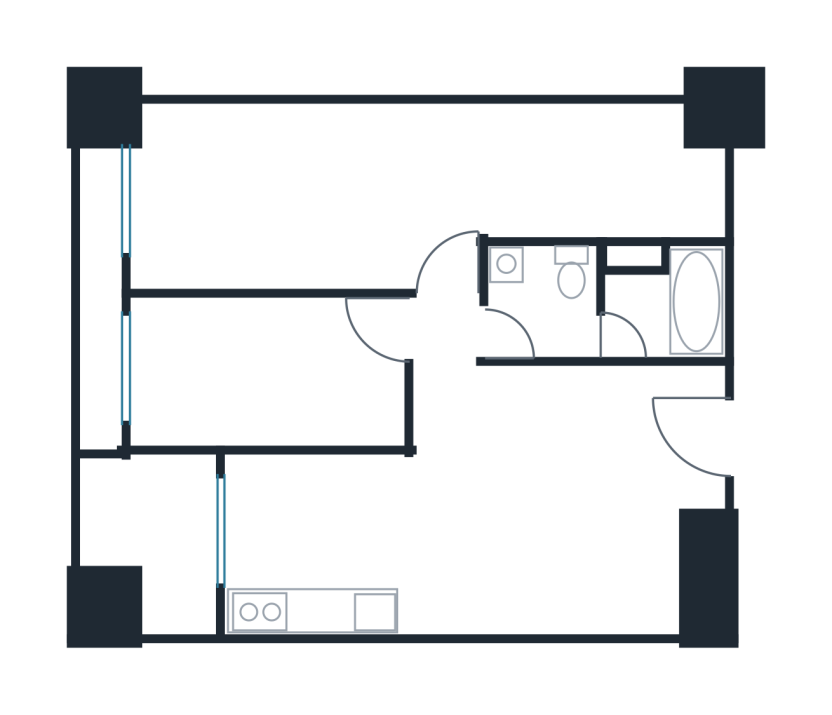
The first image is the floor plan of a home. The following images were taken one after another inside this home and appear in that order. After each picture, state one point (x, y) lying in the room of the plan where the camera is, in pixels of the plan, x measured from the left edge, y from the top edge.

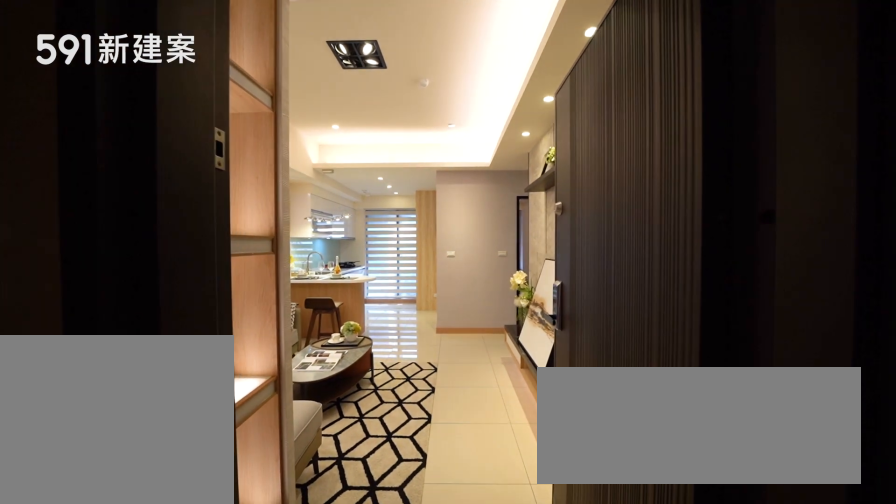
(687, 434)
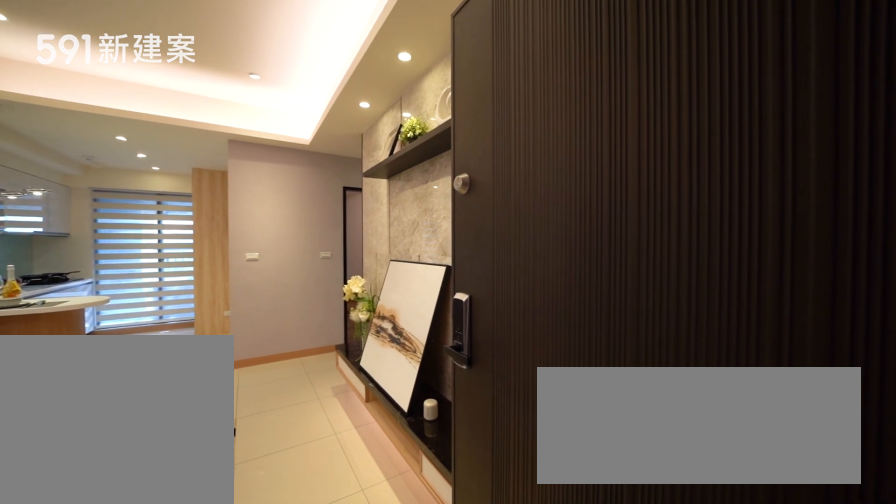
(687, 434)
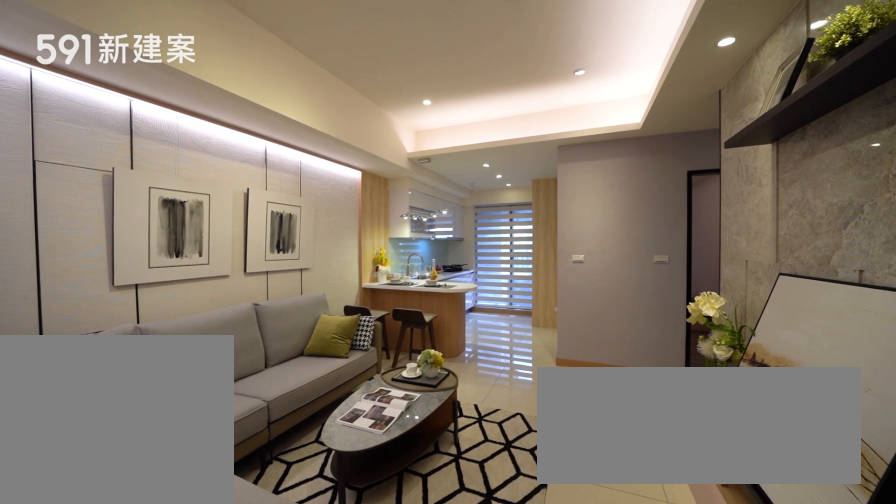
(582, 501)
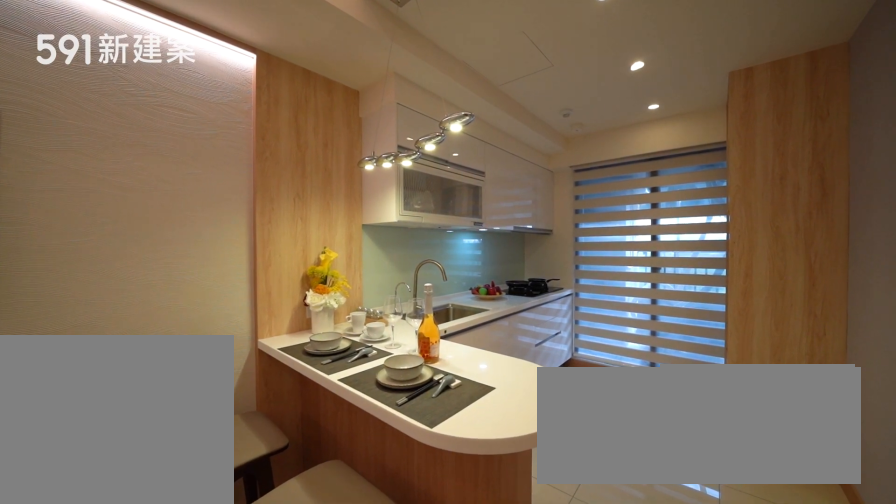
(334, 546)
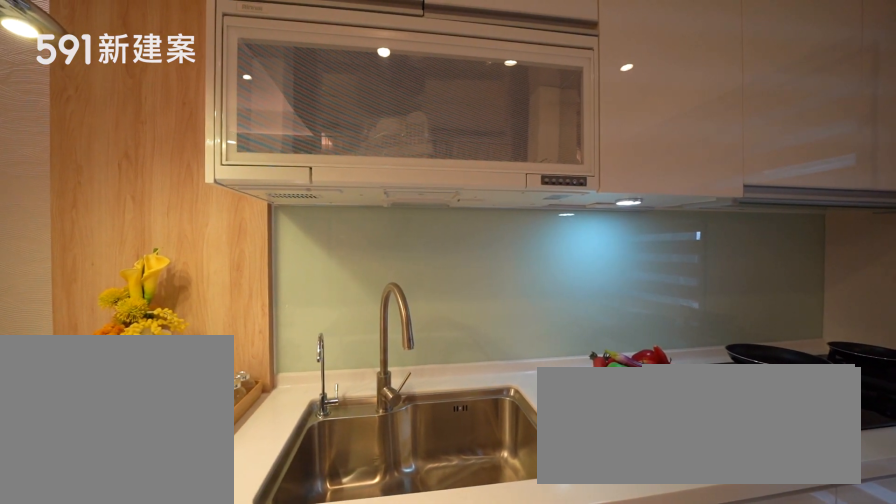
(334, 546)
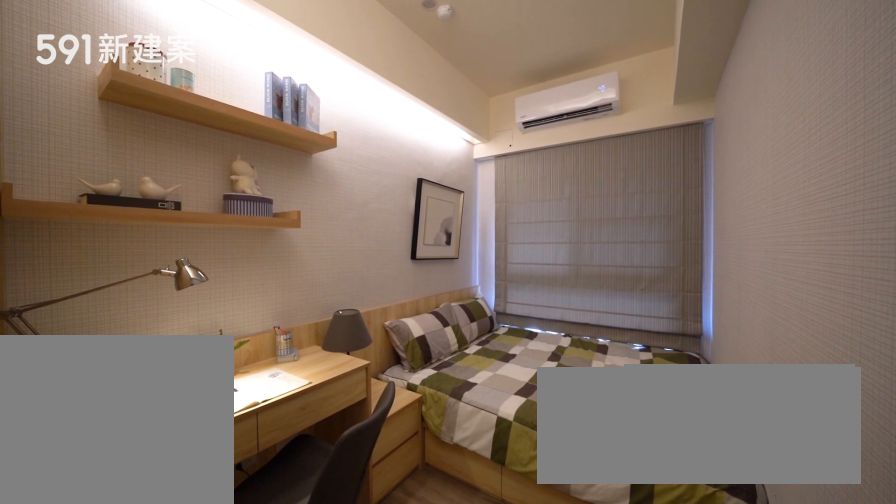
(266, 371)
